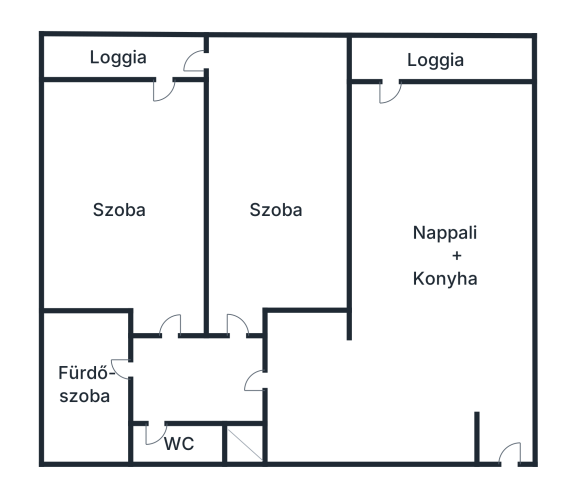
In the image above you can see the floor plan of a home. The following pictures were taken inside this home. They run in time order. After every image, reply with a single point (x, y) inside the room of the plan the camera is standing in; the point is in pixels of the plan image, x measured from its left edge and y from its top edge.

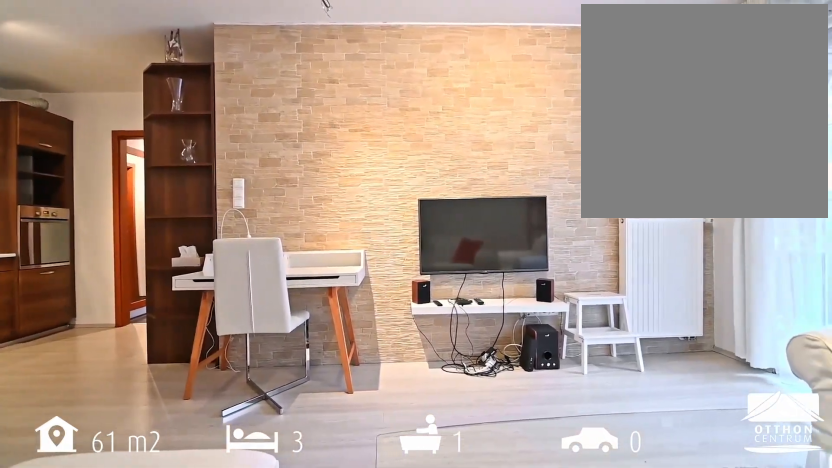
(427, 329)
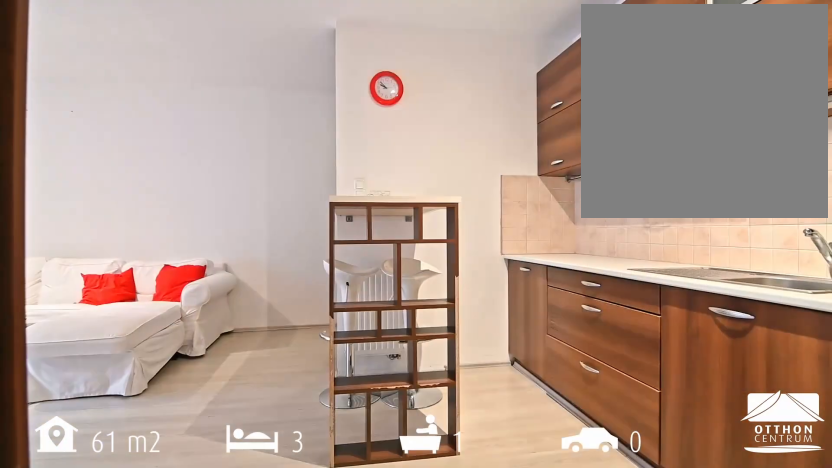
(427, 329)
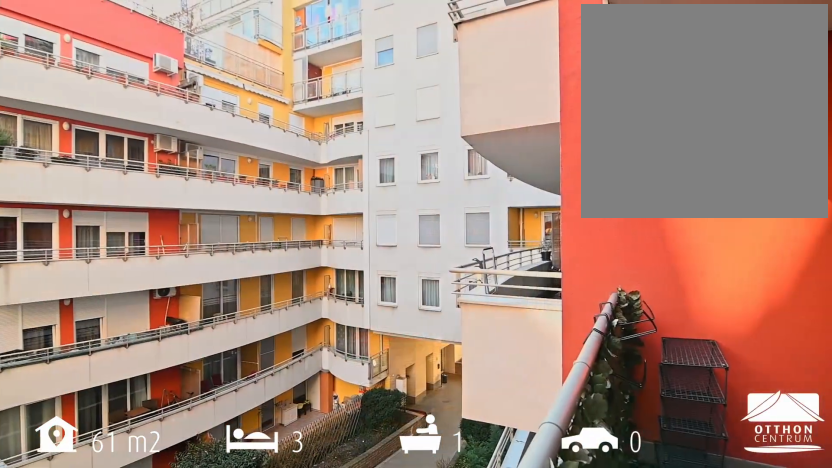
(439, 58)
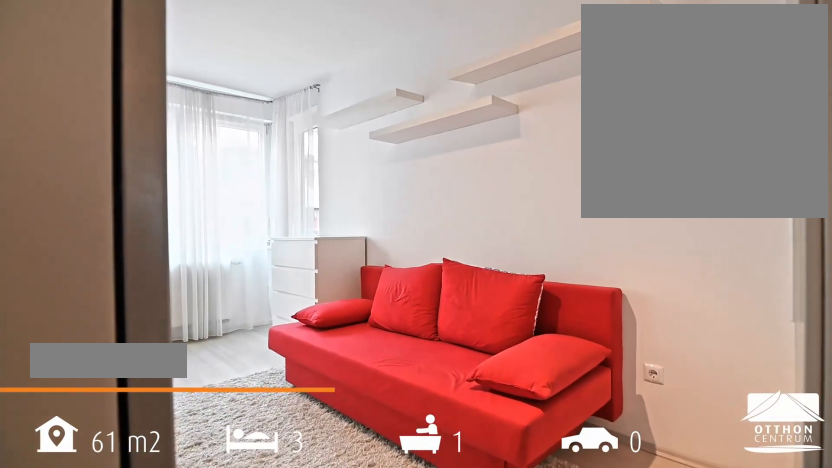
(281, 182)
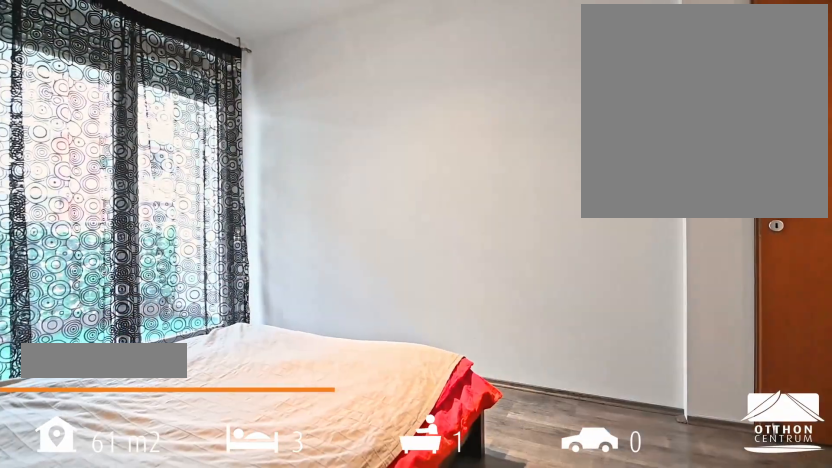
(123, 207)
